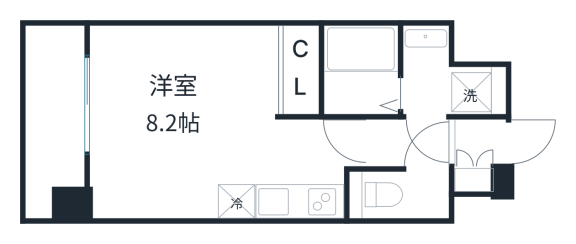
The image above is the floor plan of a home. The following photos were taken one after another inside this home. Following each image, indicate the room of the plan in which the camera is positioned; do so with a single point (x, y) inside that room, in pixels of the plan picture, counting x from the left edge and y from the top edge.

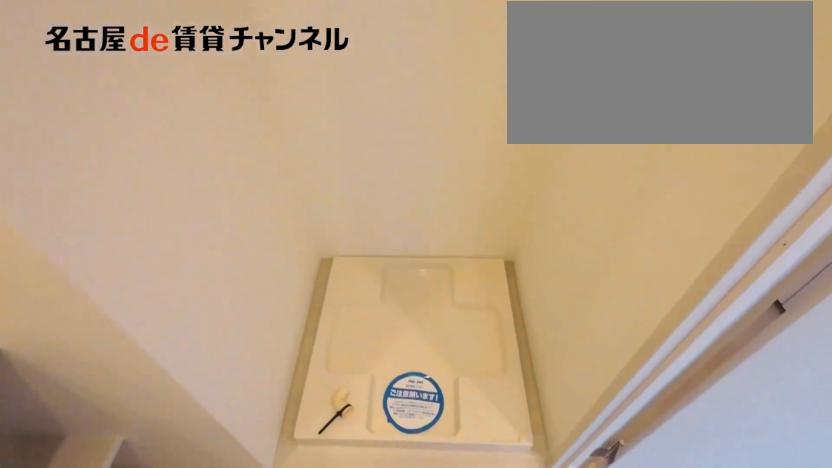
(446, 78)
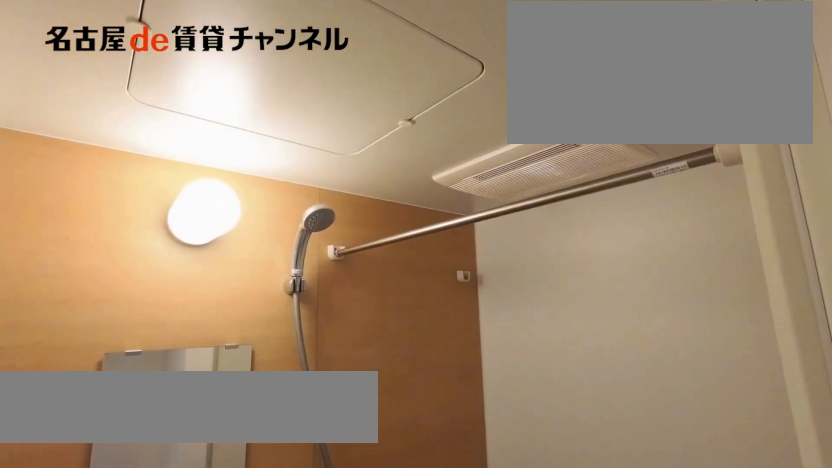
(361, 69)
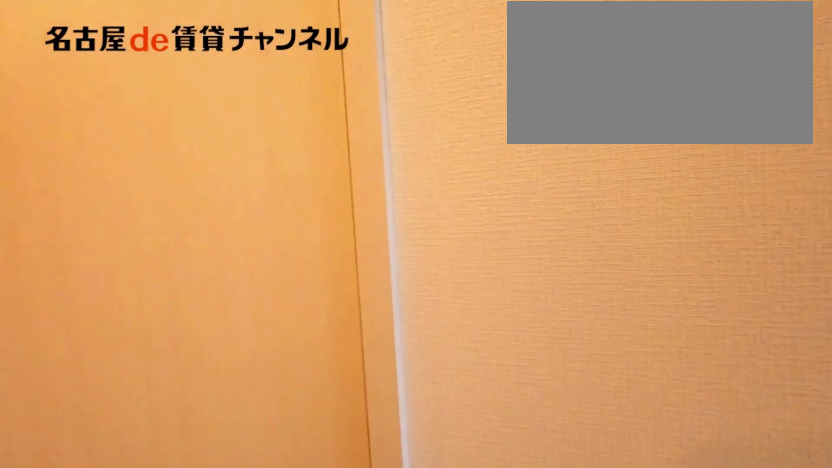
(361, 69)
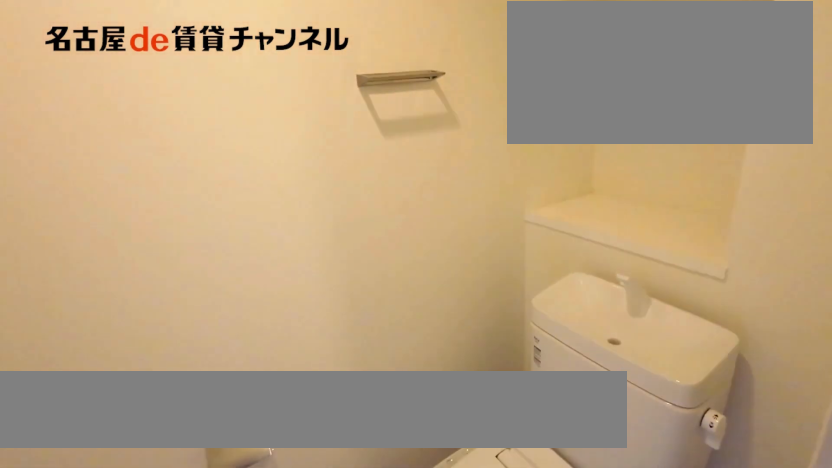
(399, 195)
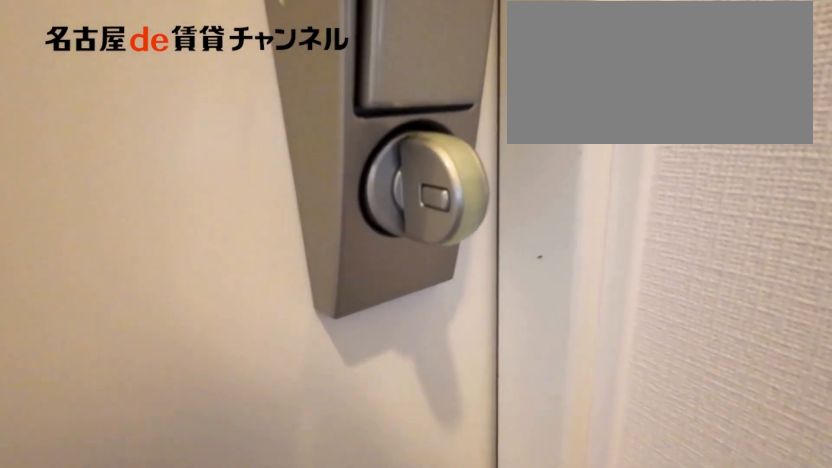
(480, 143)
